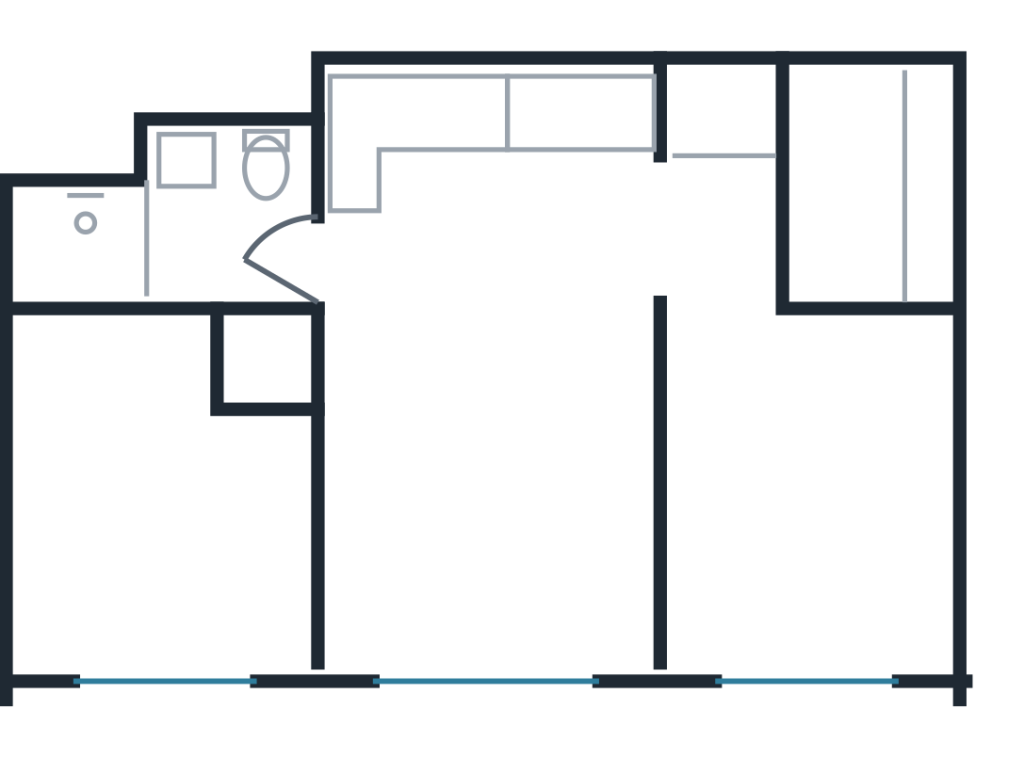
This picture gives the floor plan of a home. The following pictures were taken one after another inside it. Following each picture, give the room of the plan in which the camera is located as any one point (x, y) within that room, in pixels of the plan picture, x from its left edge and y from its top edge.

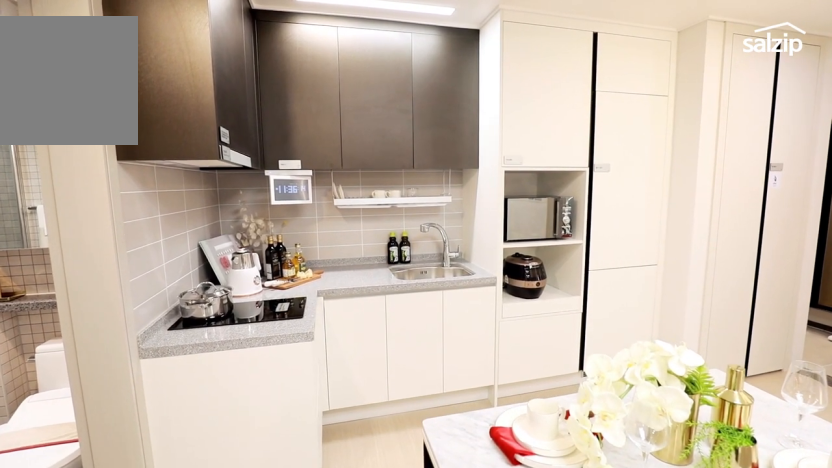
(511, 203)
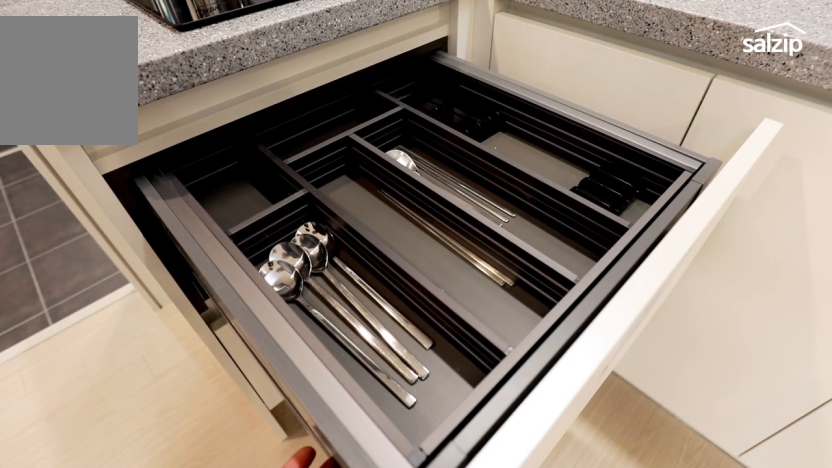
(509, 202)
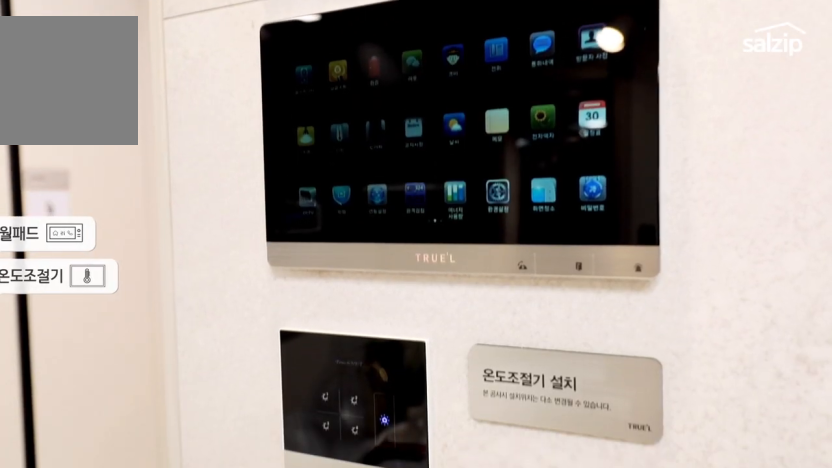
(492, 494)
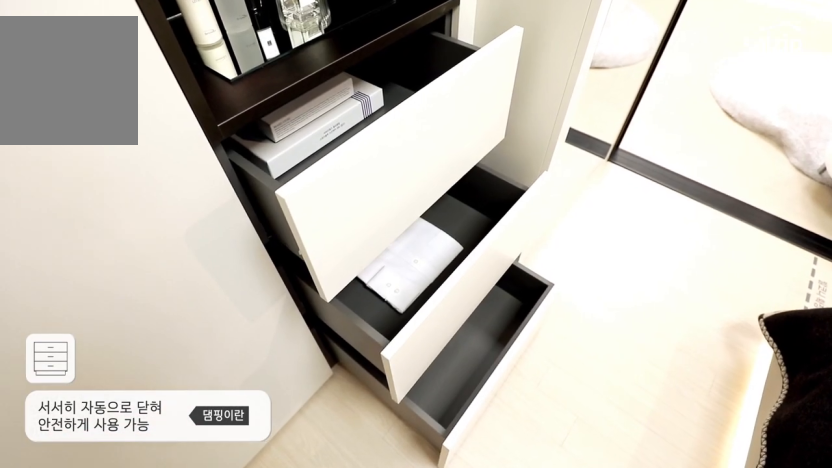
(147, 503)
